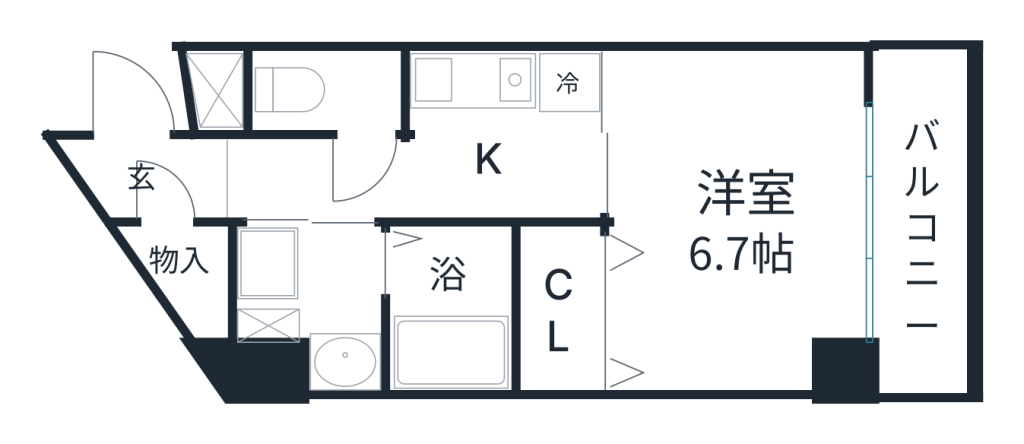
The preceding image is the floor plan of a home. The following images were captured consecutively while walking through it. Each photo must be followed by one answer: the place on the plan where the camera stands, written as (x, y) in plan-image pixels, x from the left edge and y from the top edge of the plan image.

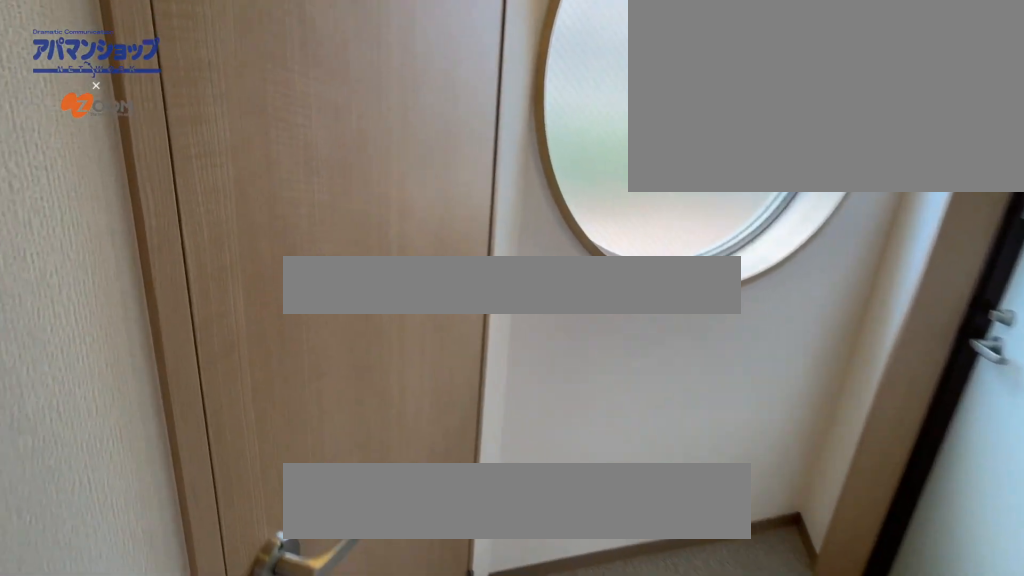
(238, 175)
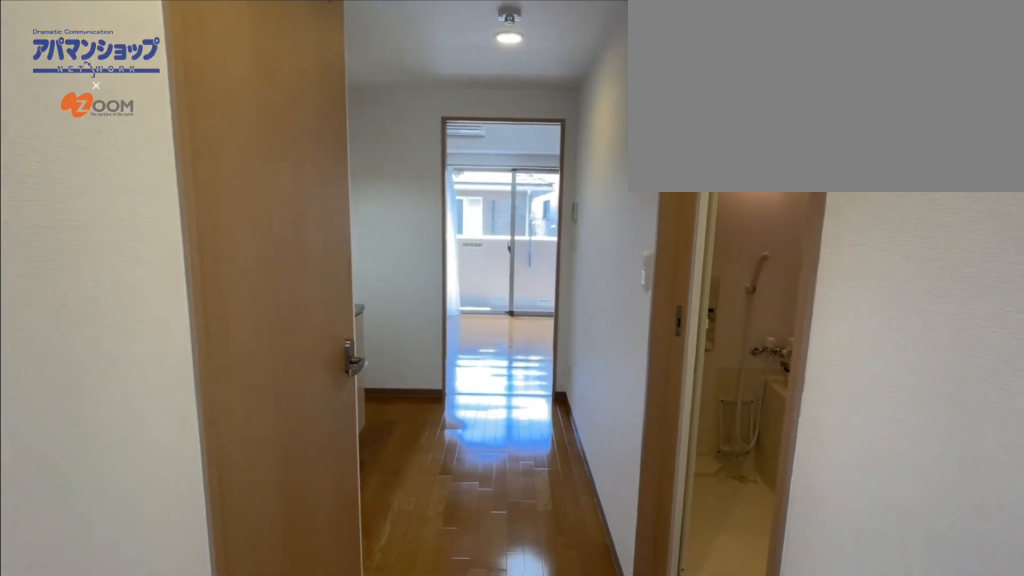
(160, 140)
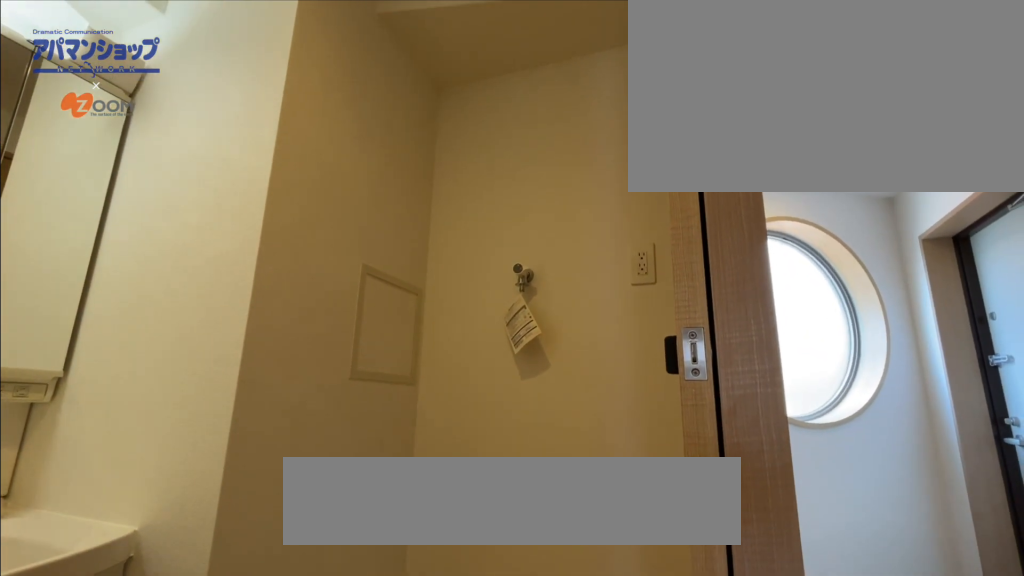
(342, 179)
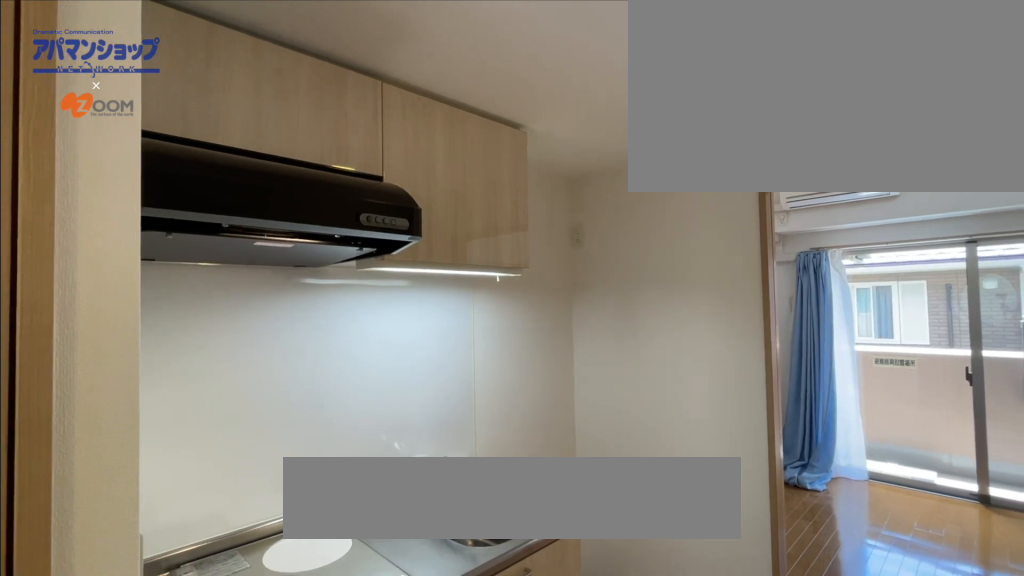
(411, 174)
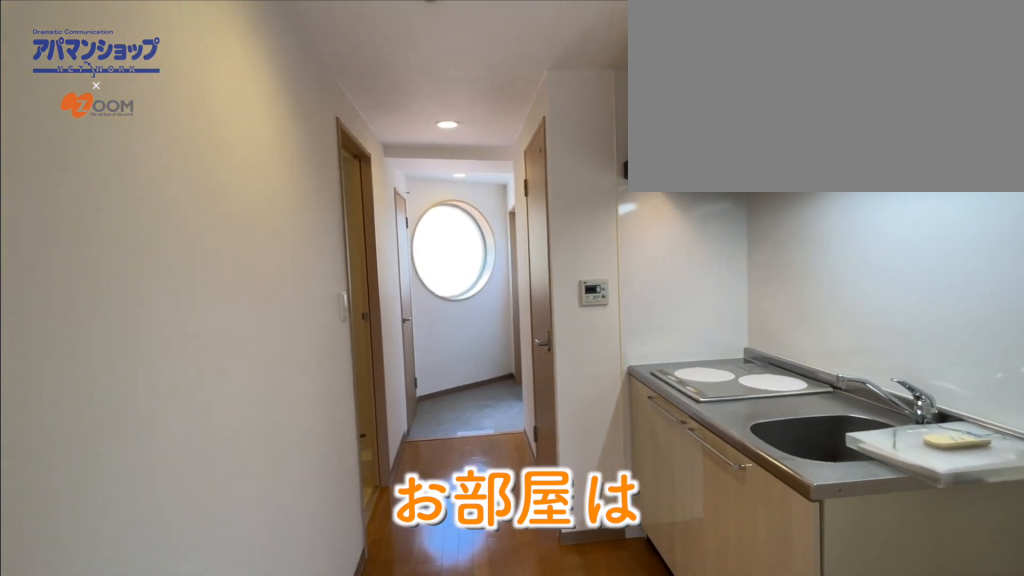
(638, 185)
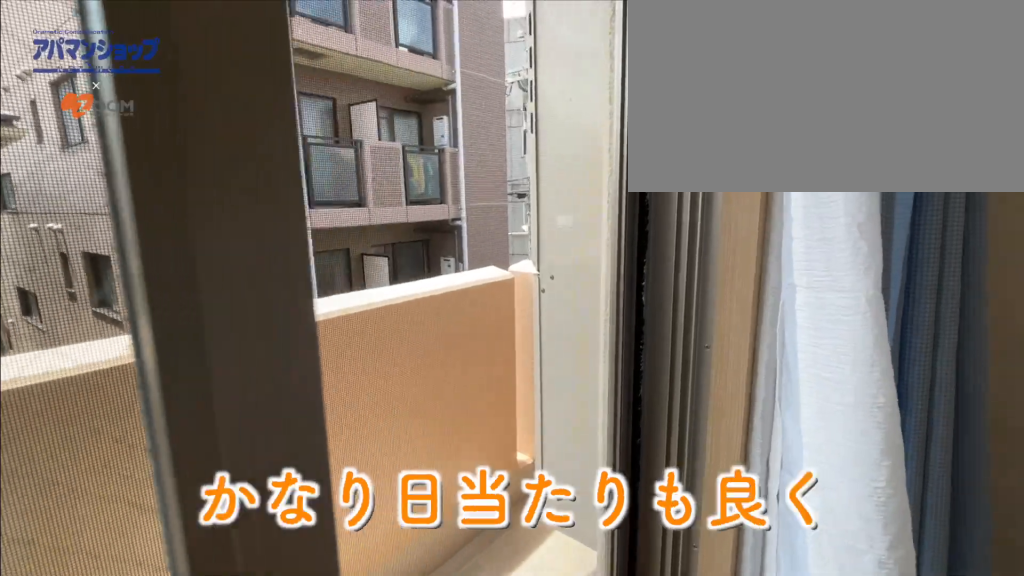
(843, 243)
